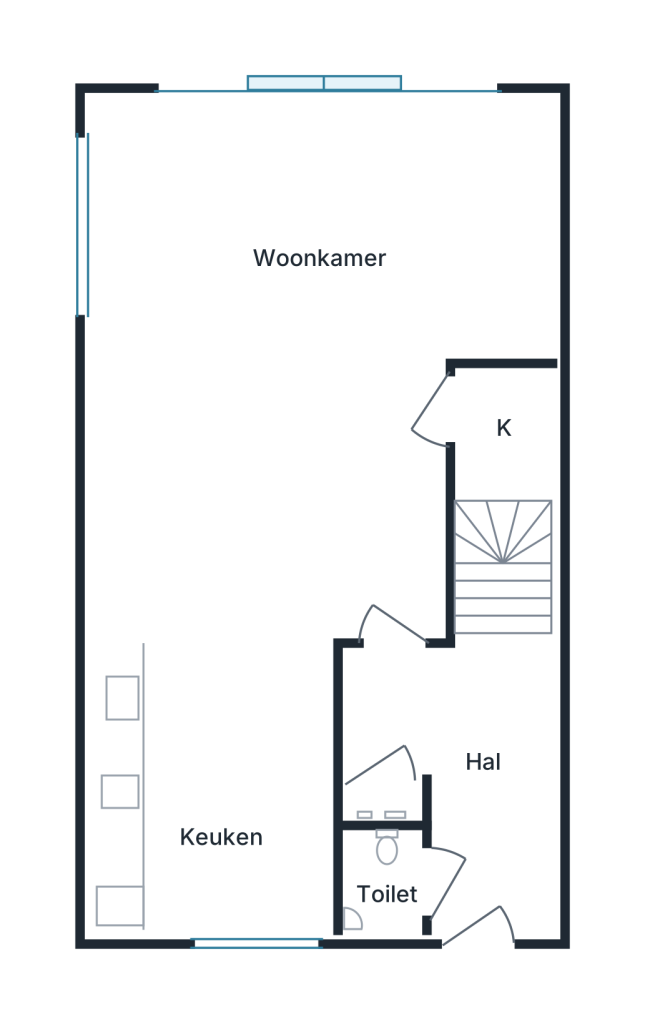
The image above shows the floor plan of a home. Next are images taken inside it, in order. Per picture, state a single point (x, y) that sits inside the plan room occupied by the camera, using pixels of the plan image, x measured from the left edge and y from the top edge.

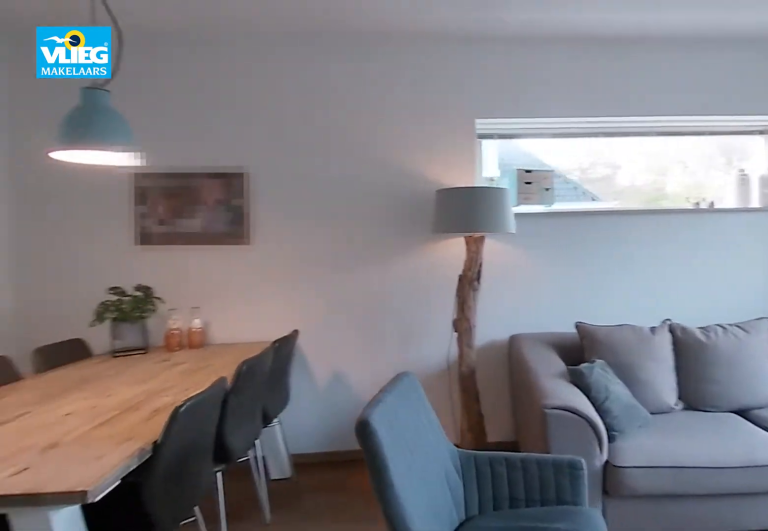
(290, 341)
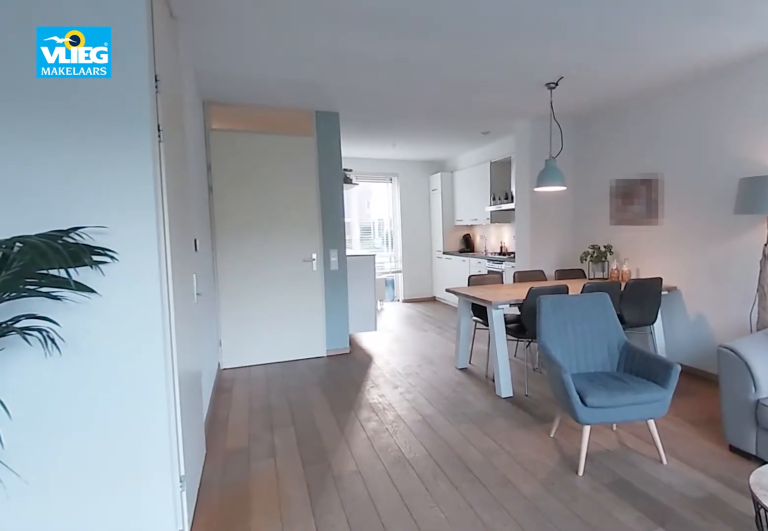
(290, 341)
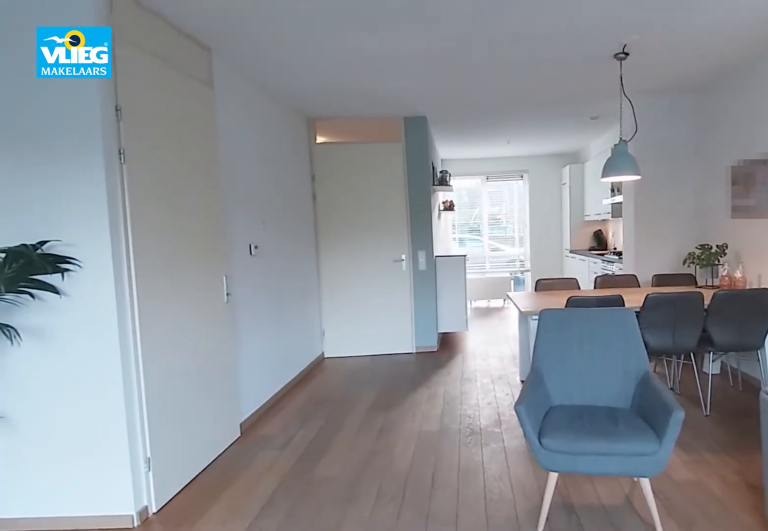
(290, 341)
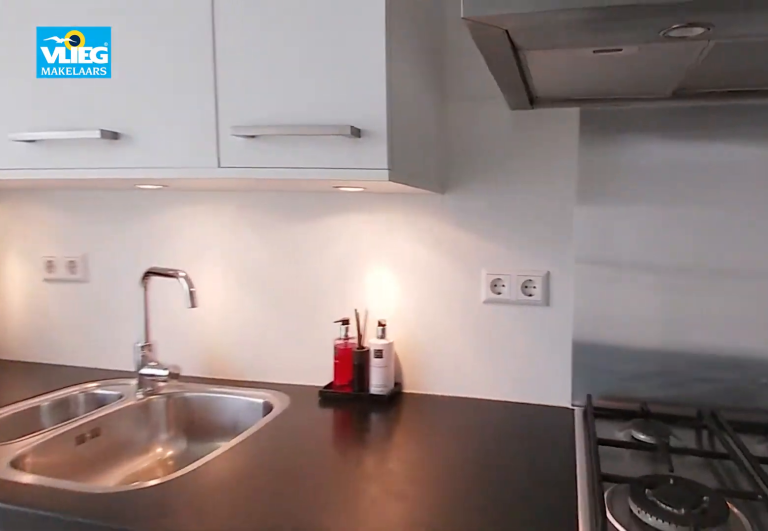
(214, 786)
